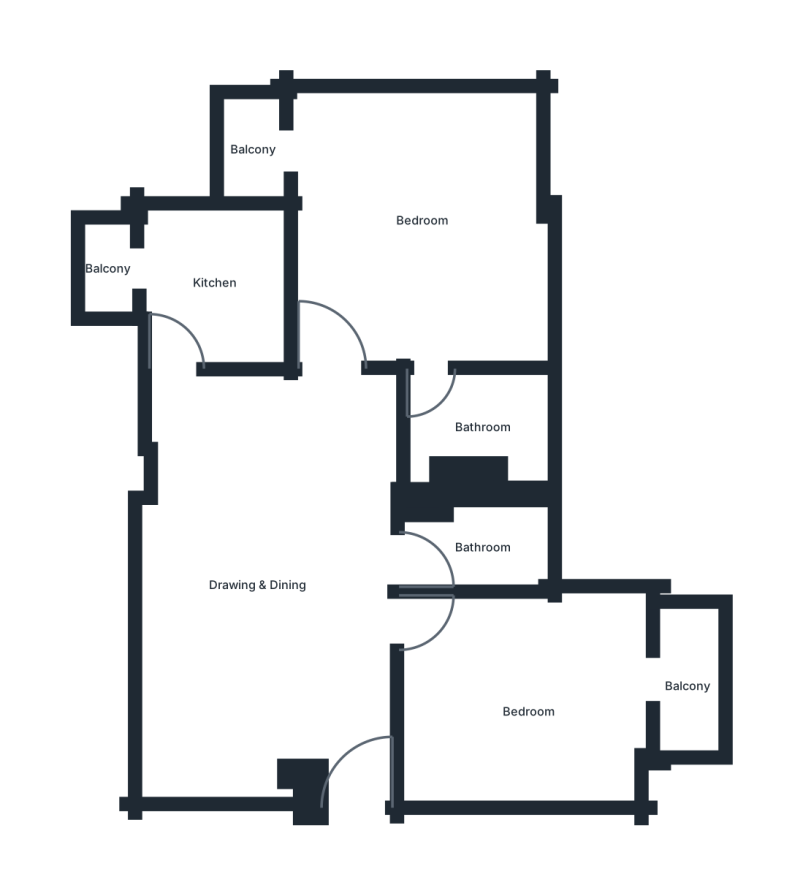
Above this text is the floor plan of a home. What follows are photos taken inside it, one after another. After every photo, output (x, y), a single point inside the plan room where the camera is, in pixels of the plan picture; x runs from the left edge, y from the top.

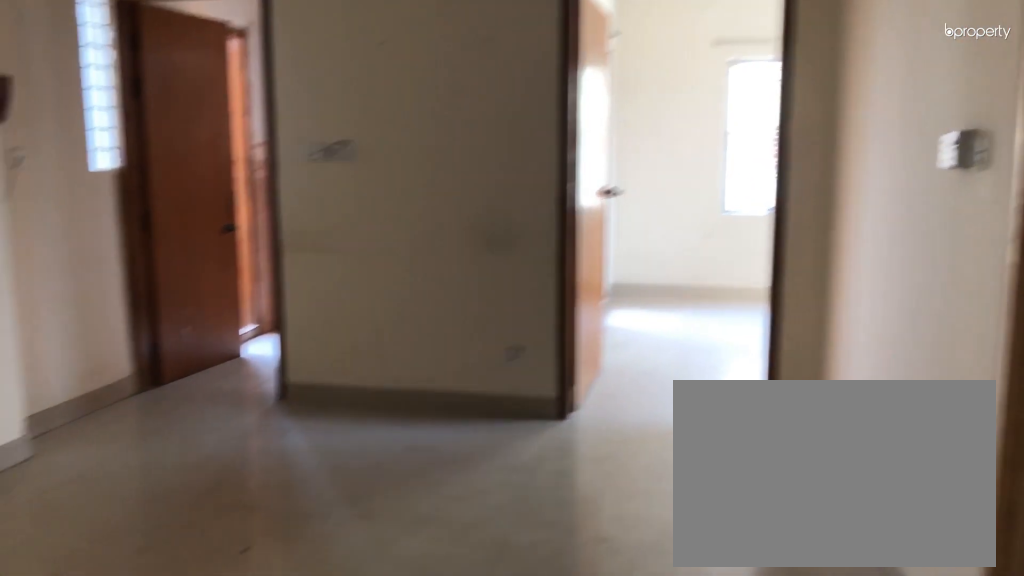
(258, 565)
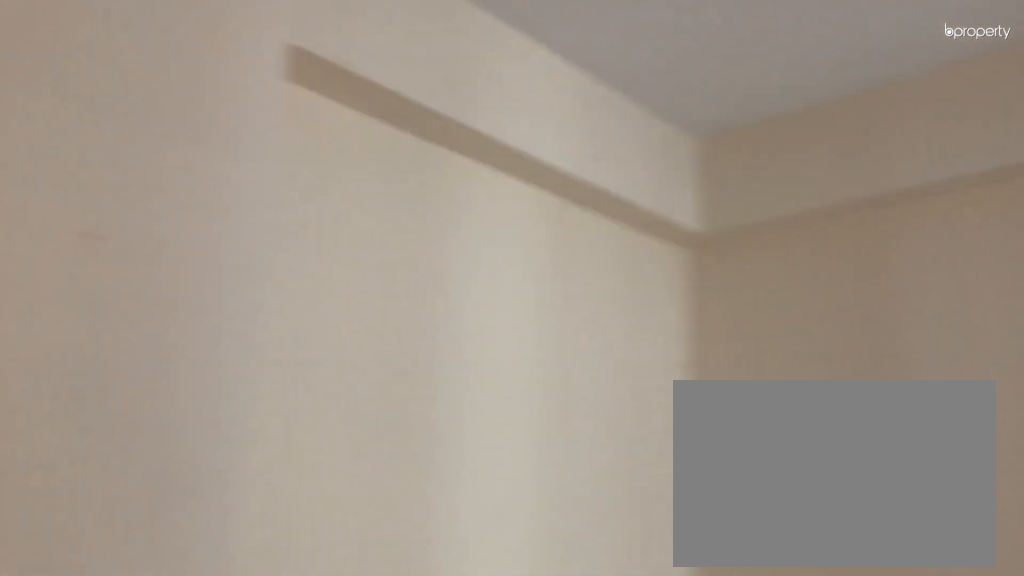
(258, 565)
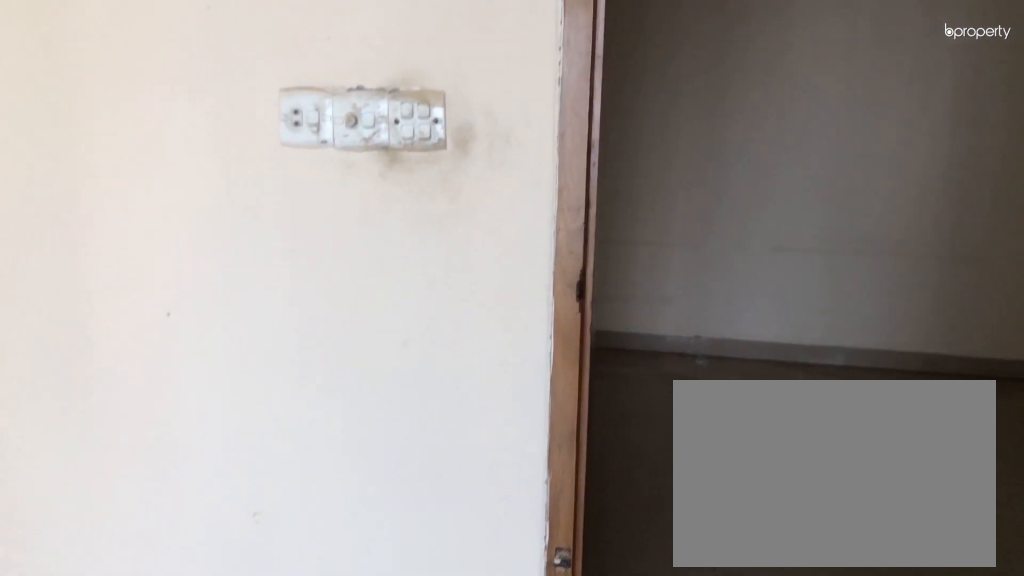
(522, 703)
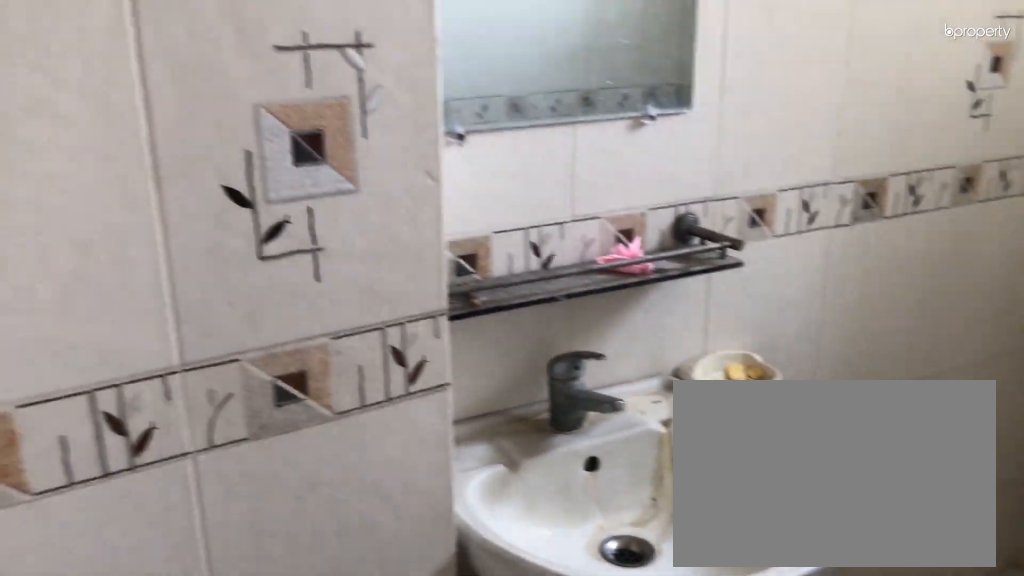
(476, 539)
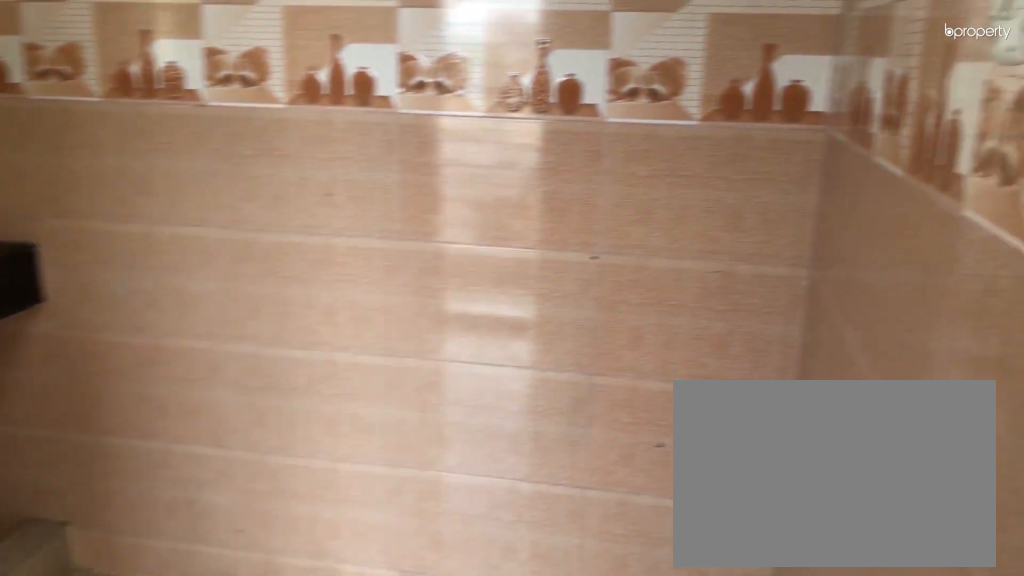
(206, 286)
